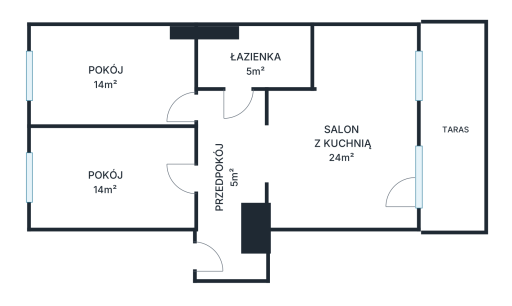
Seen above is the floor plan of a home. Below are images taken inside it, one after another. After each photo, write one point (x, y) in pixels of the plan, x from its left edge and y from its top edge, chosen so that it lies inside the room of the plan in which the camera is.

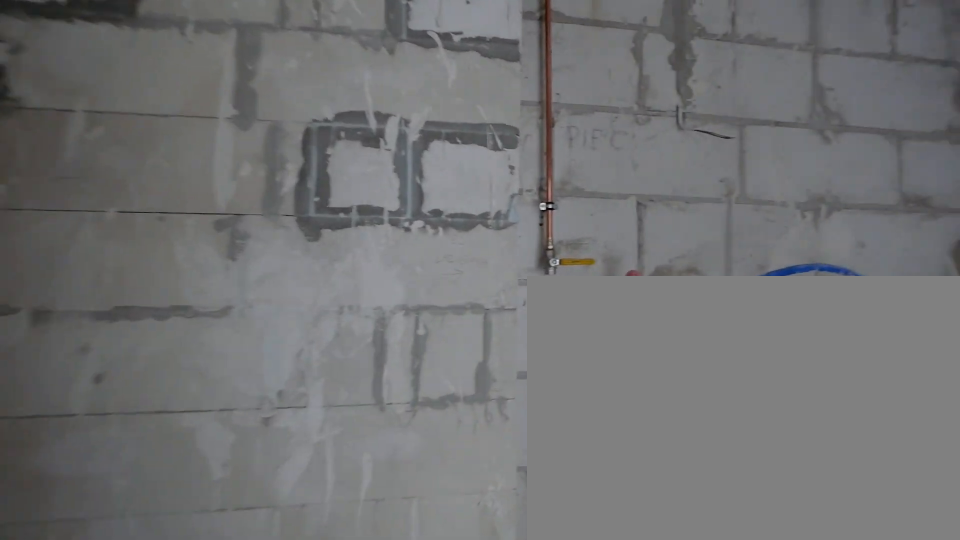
(256, 59)
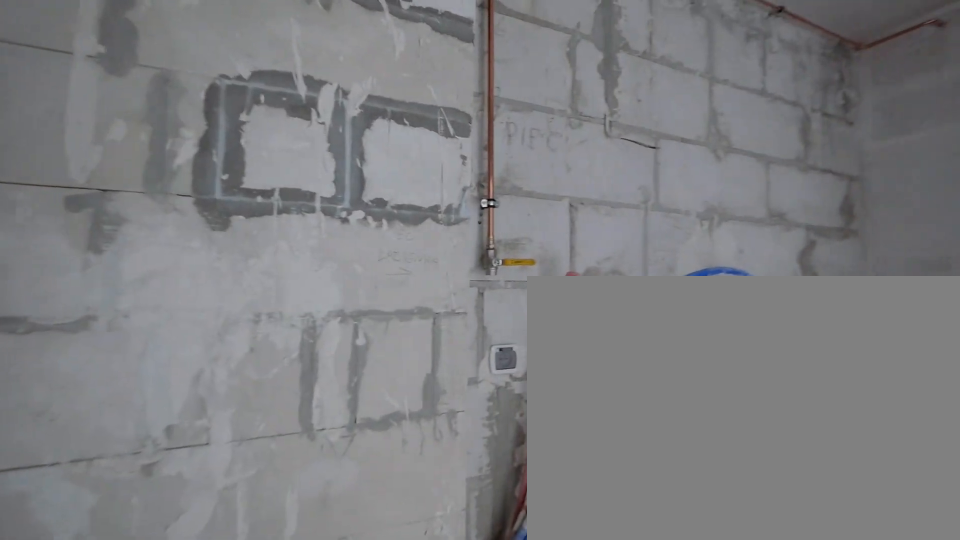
(256, 59)
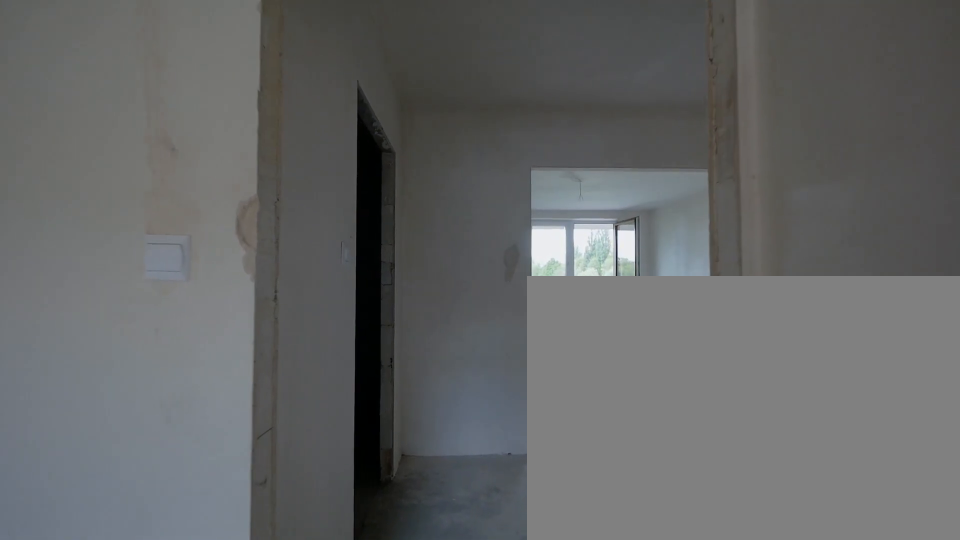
(112, 78)
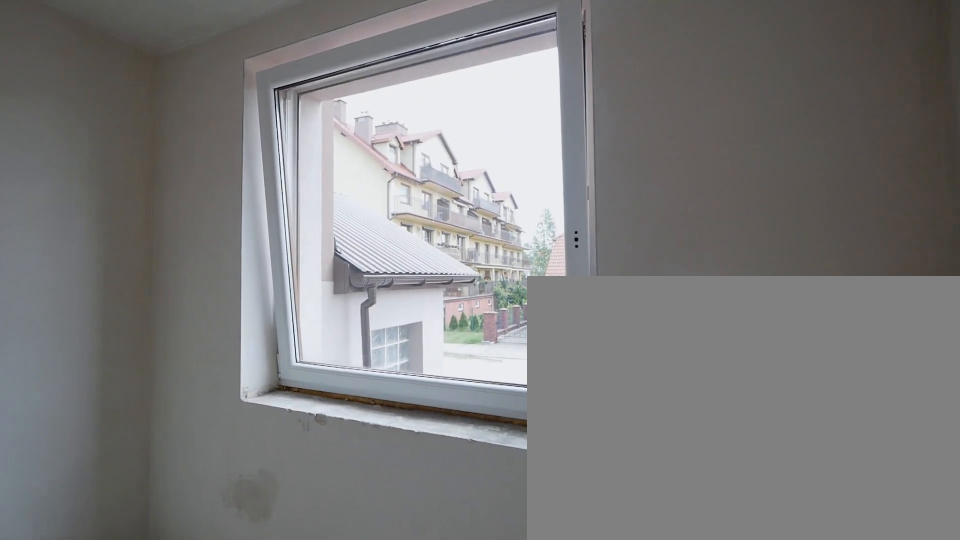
(112, 178)
